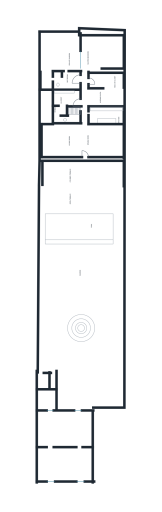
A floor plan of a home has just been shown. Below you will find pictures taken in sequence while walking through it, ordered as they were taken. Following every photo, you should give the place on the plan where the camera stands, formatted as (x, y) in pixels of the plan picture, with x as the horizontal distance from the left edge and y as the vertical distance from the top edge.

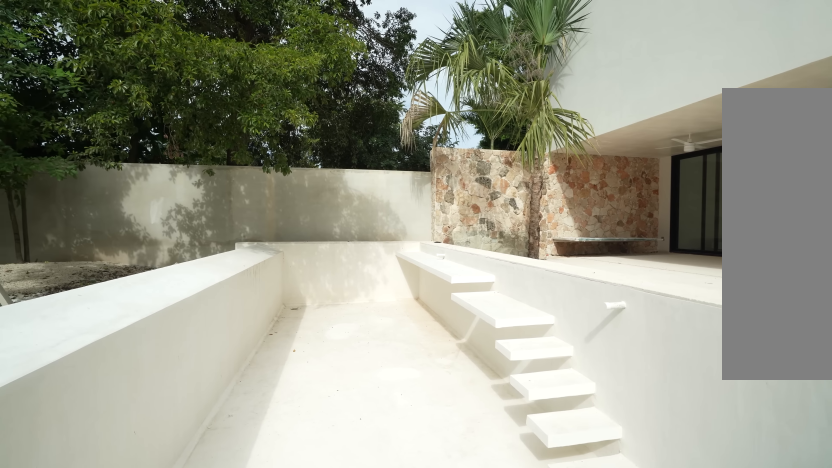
(116, 234)
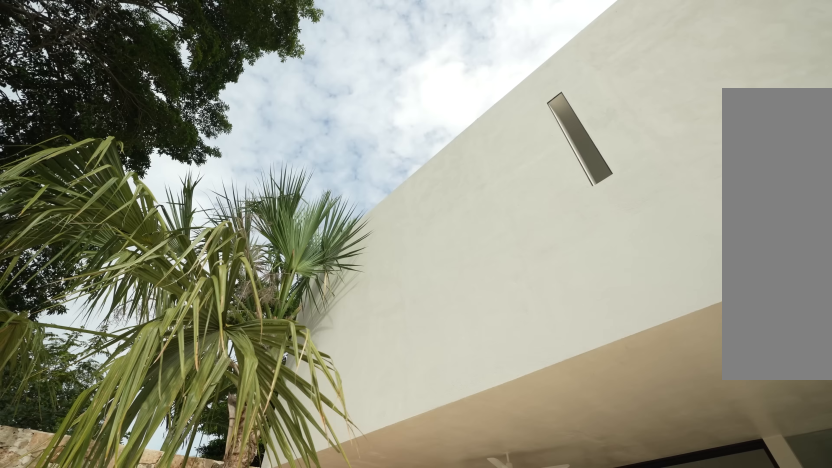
(104, 197)
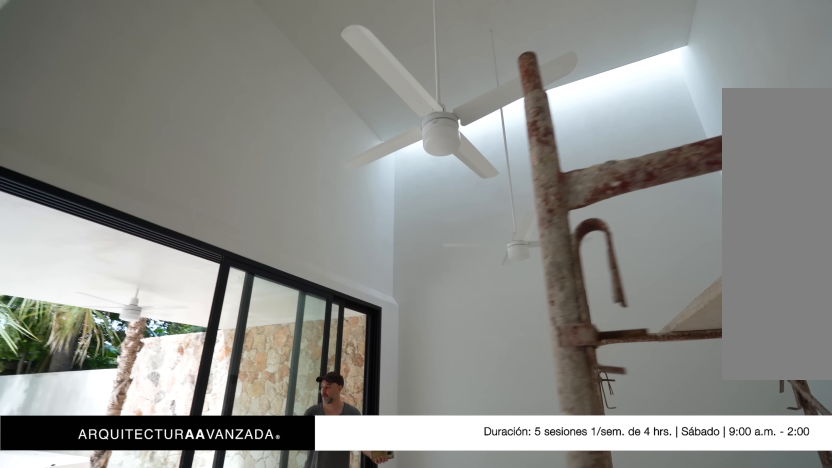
(68, 149)
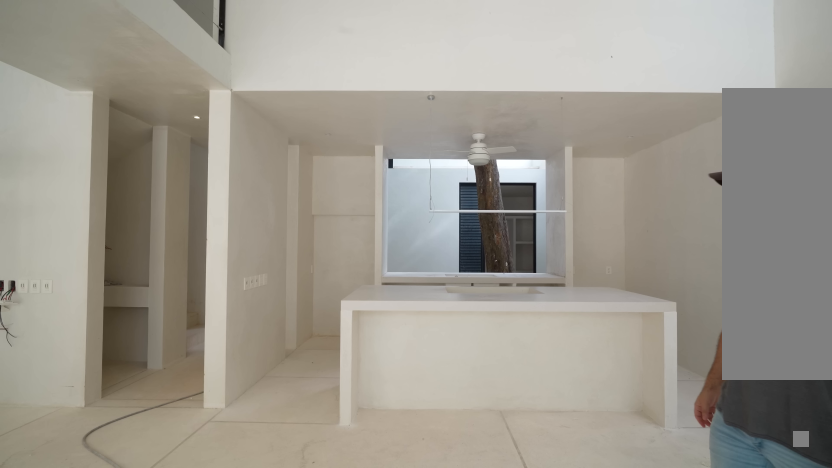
(113, 139)
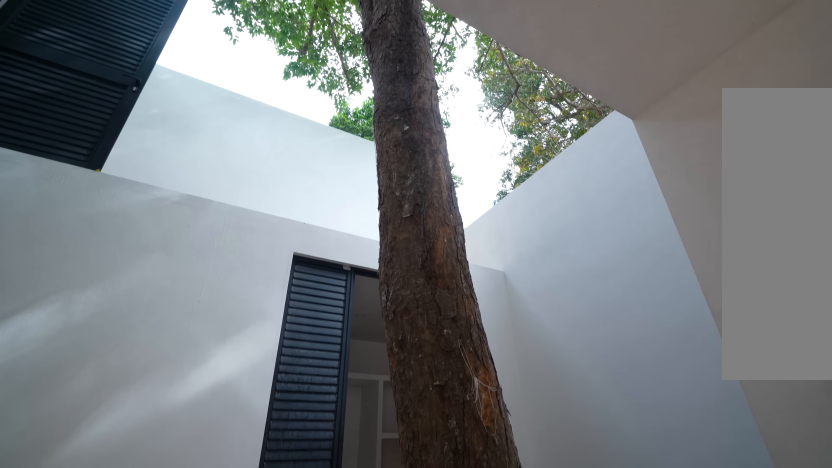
(101, 116)
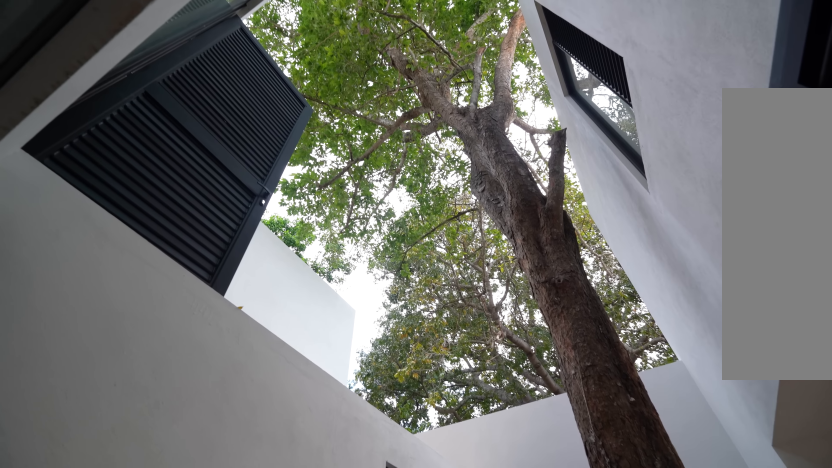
(82, 102)
